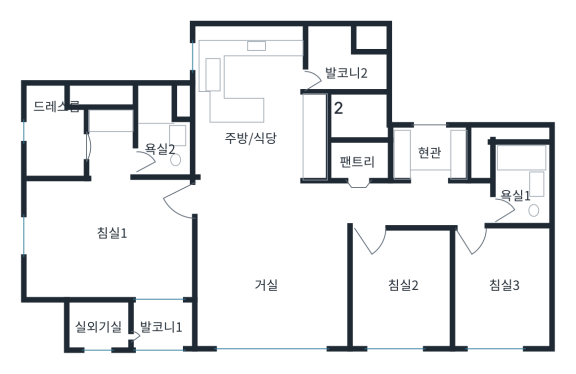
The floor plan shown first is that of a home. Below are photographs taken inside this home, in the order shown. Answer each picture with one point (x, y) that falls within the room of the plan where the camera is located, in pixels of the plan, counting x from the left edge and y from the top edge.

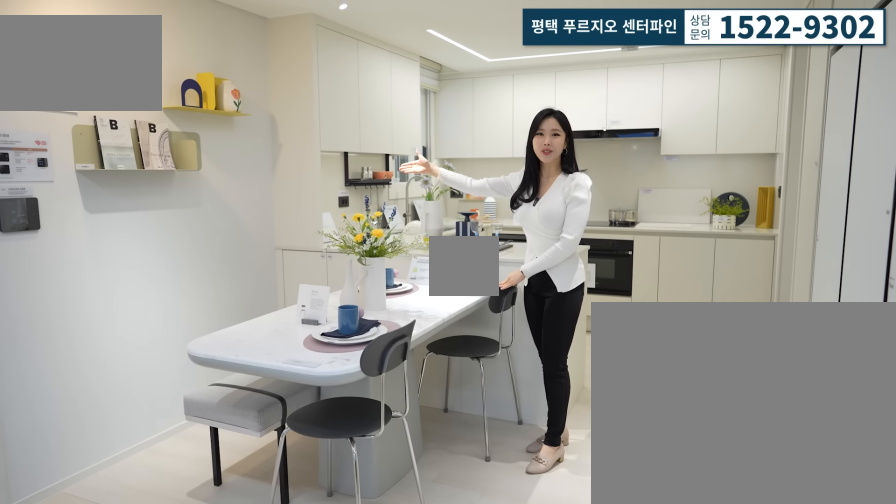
(262, 113)
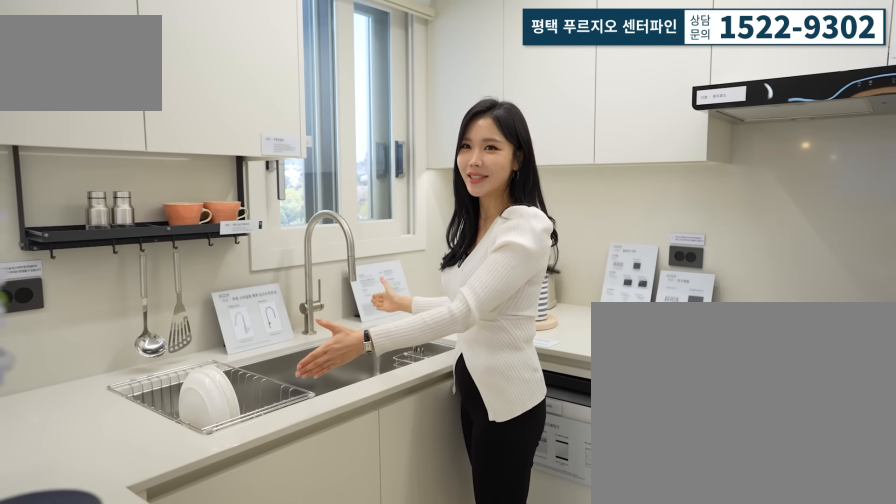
(262, 113)
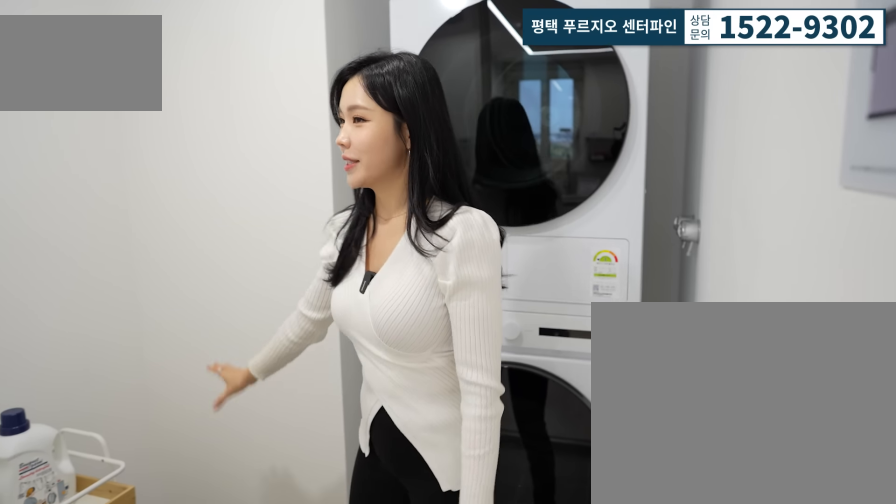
(347, 67)
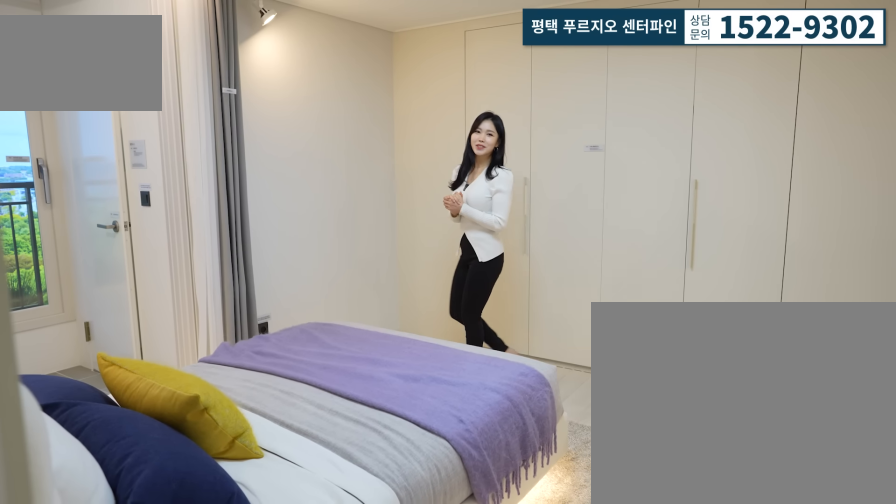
(108, 231)
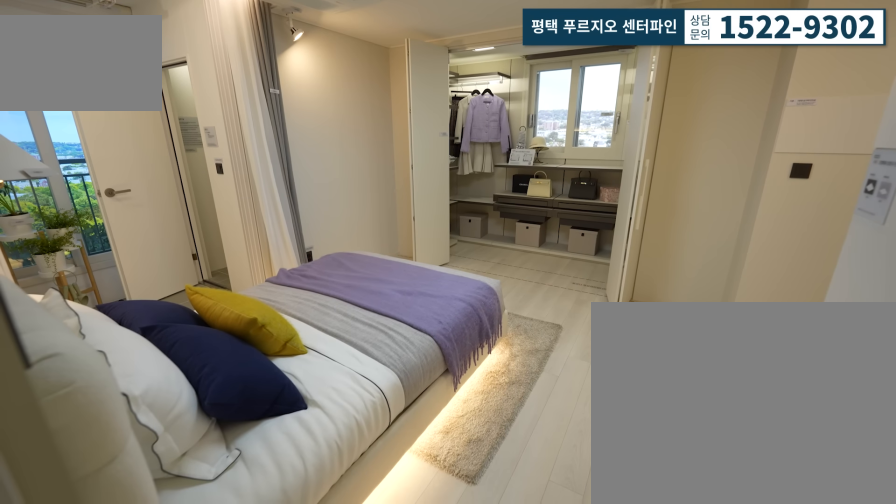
(108, 231)
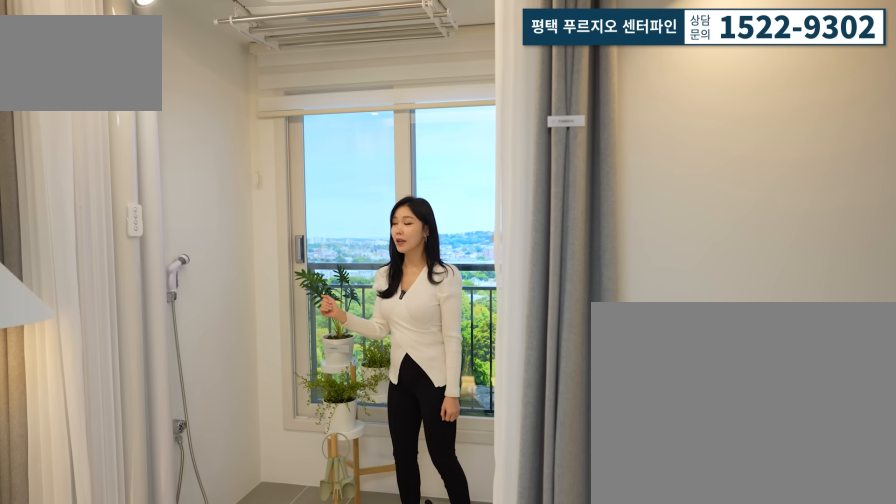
(158, 317)
